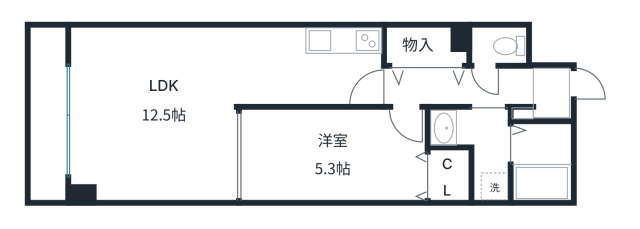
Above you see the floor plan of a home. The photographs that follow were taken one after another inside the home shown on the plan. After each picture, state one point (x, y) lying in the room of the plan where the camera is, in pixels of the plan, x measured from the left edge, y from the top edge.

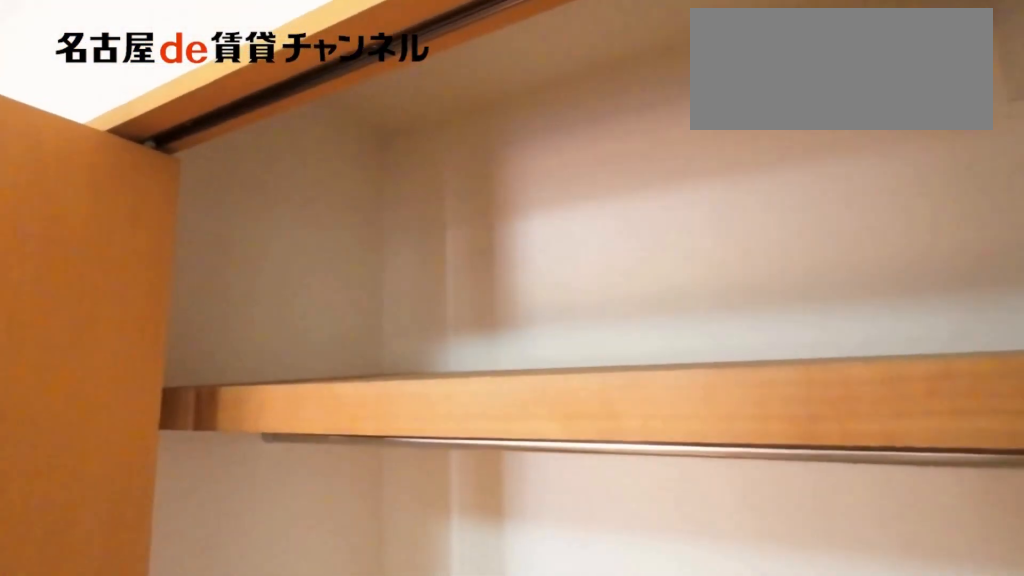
(446, 176)
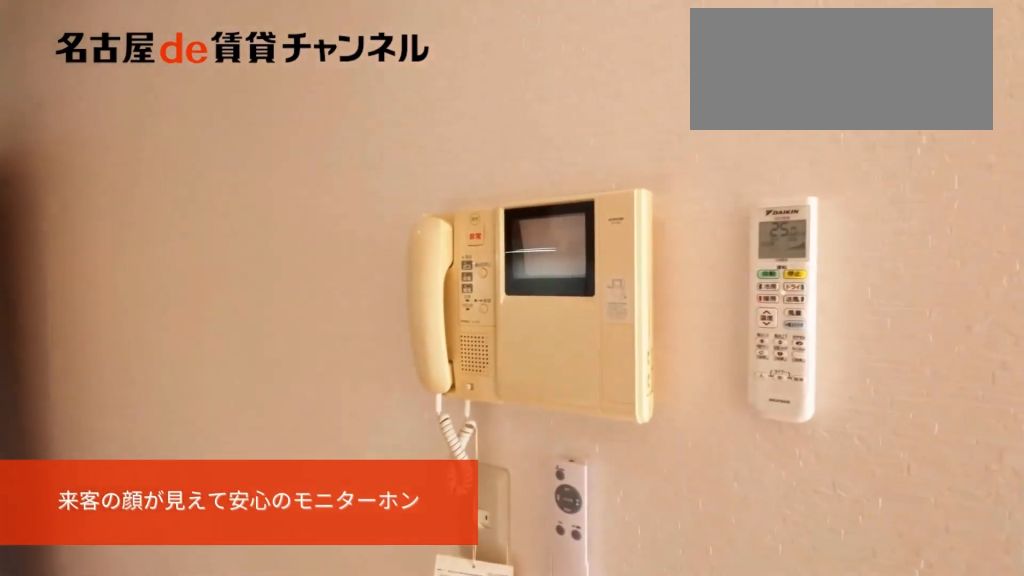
(307, 80)
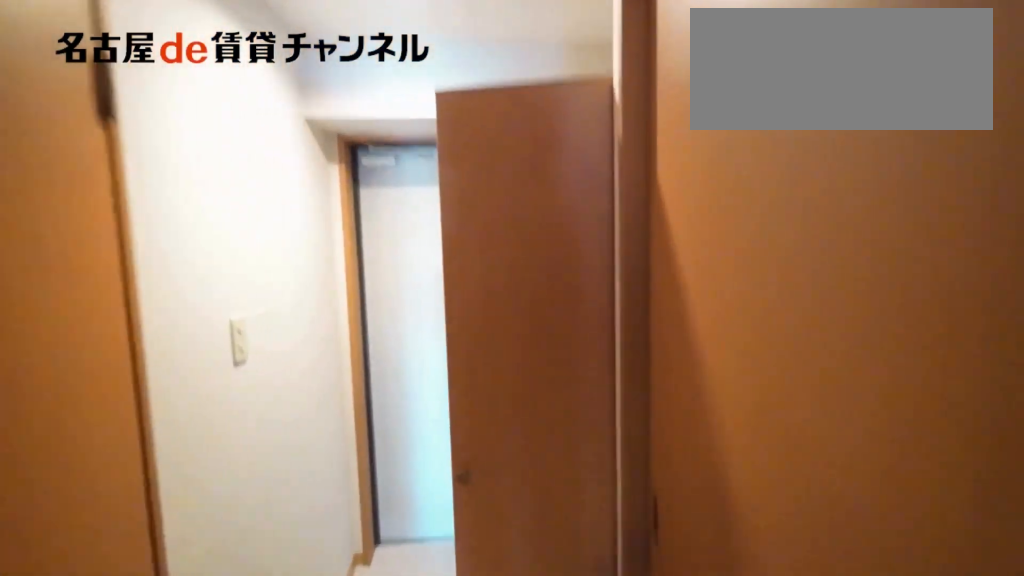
(460, 87)
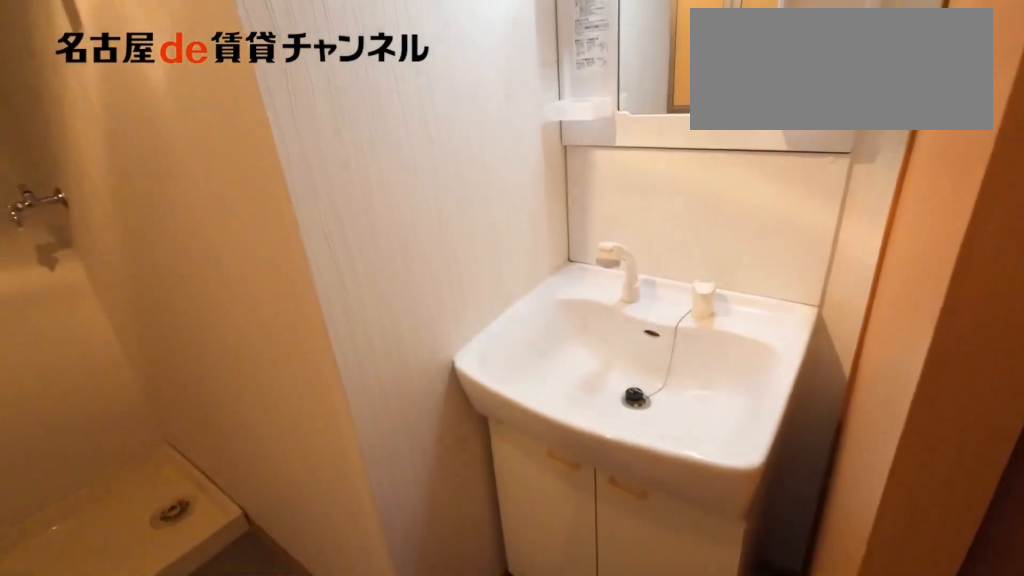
(477, 147)
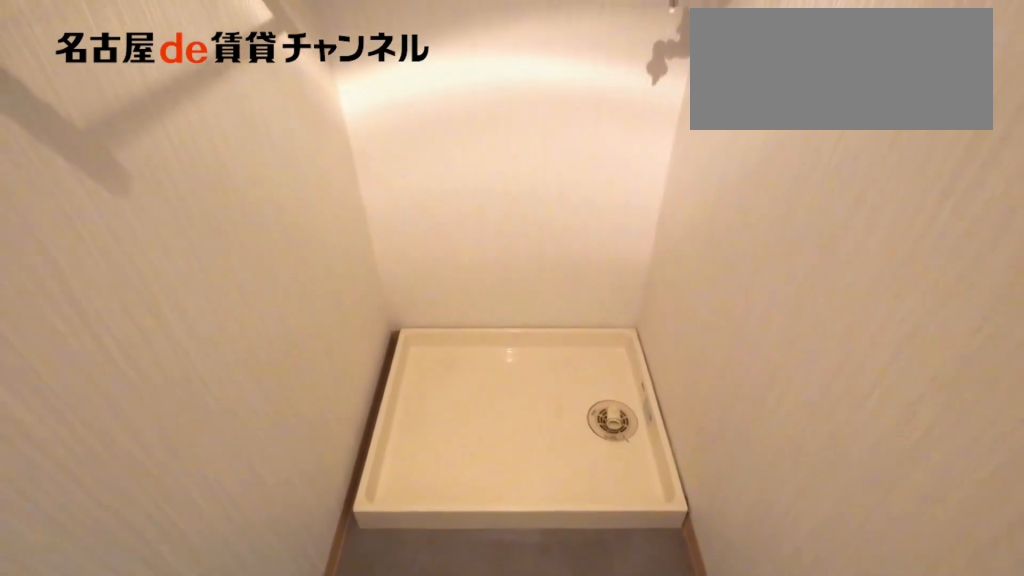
(477, 147)
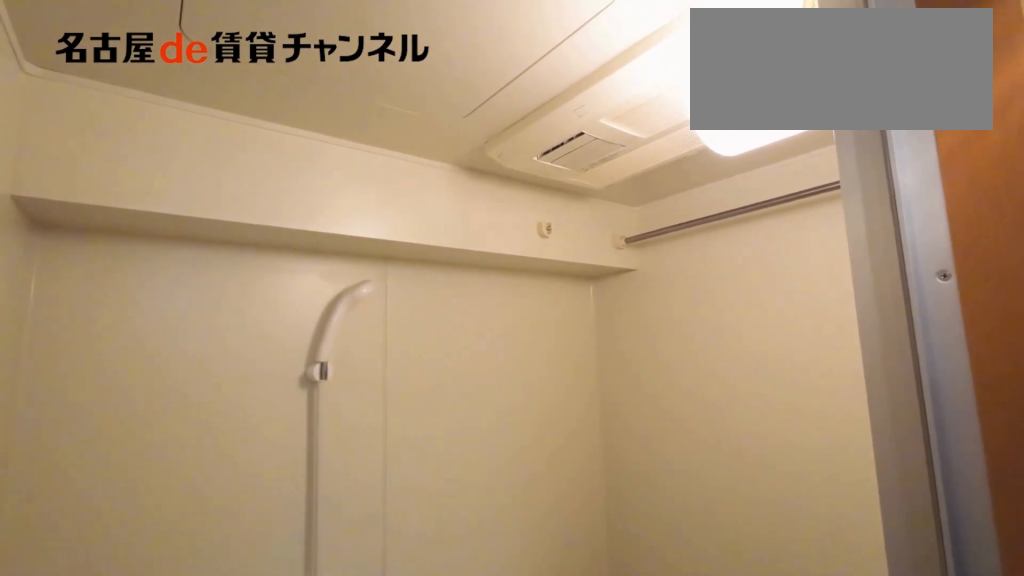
(541, 162)
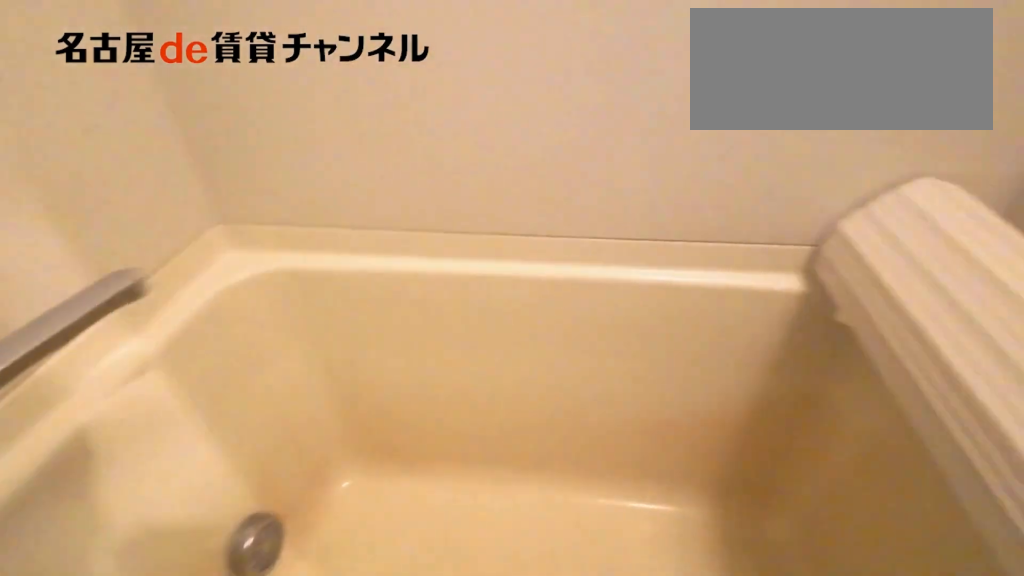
(541, 162)
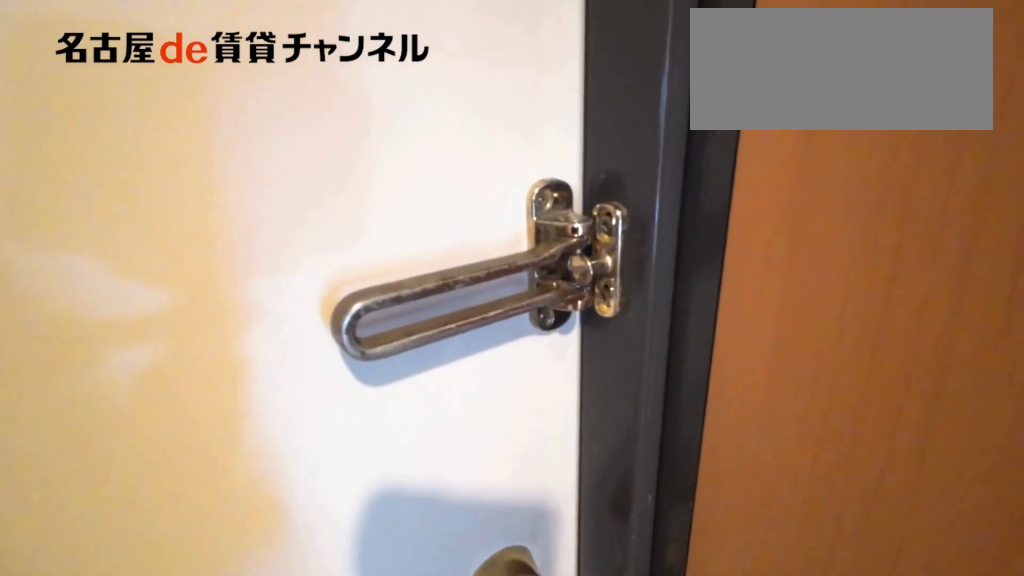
(552, 93)
